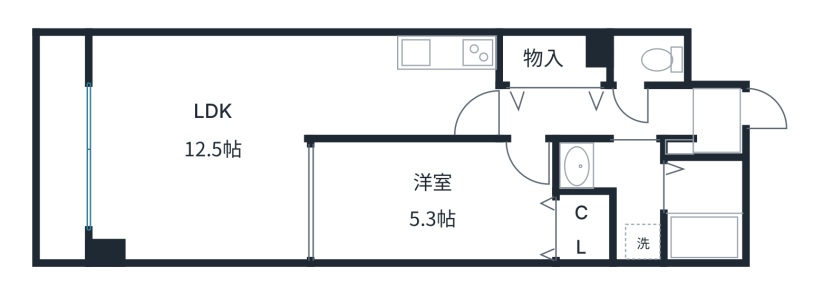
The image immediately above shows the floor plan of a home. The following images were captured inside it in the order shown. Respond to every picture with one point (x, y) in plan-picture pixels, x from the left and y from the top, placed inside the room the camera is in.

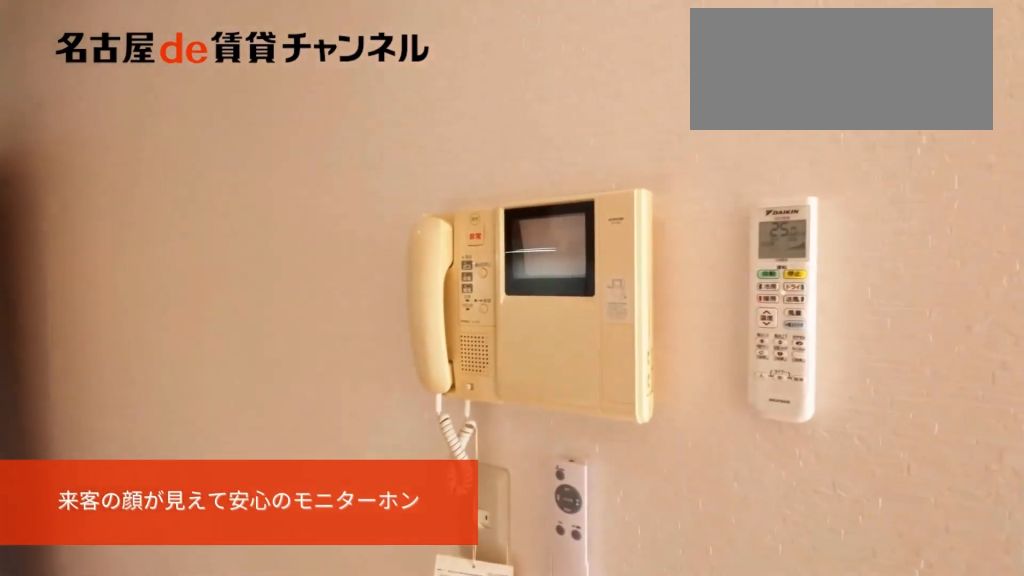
(399, 104)
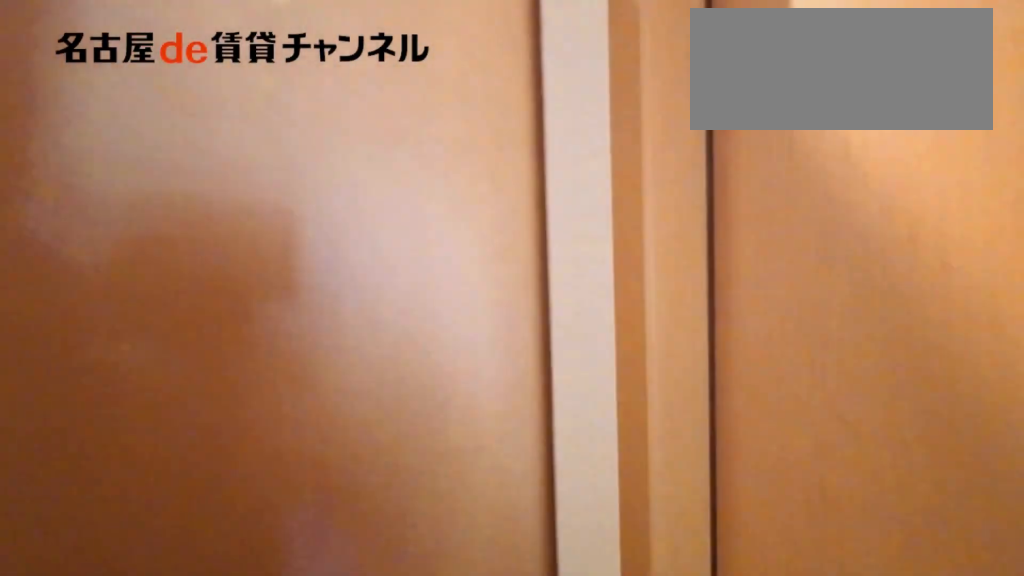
(598, 114)
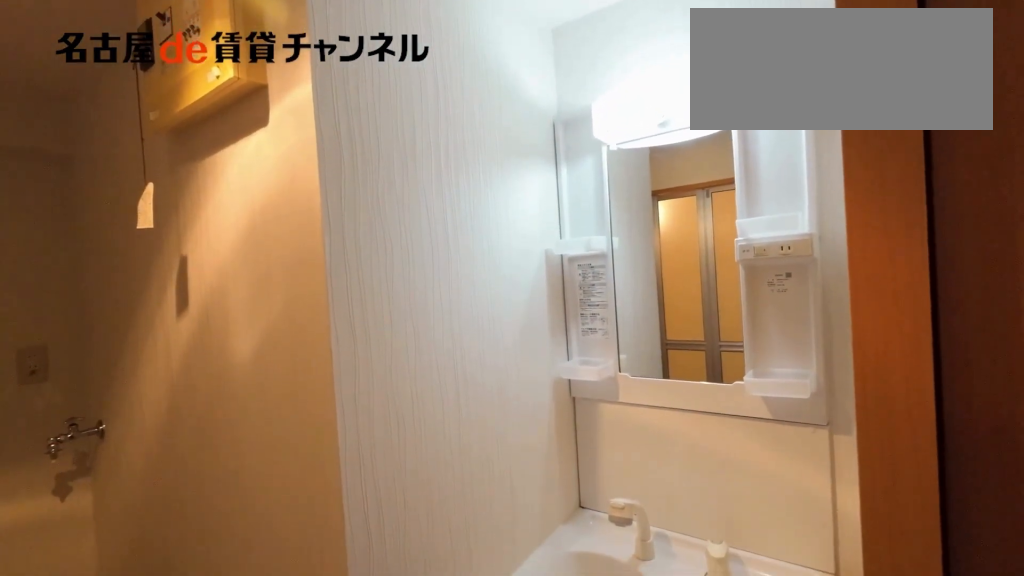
(620, 191)
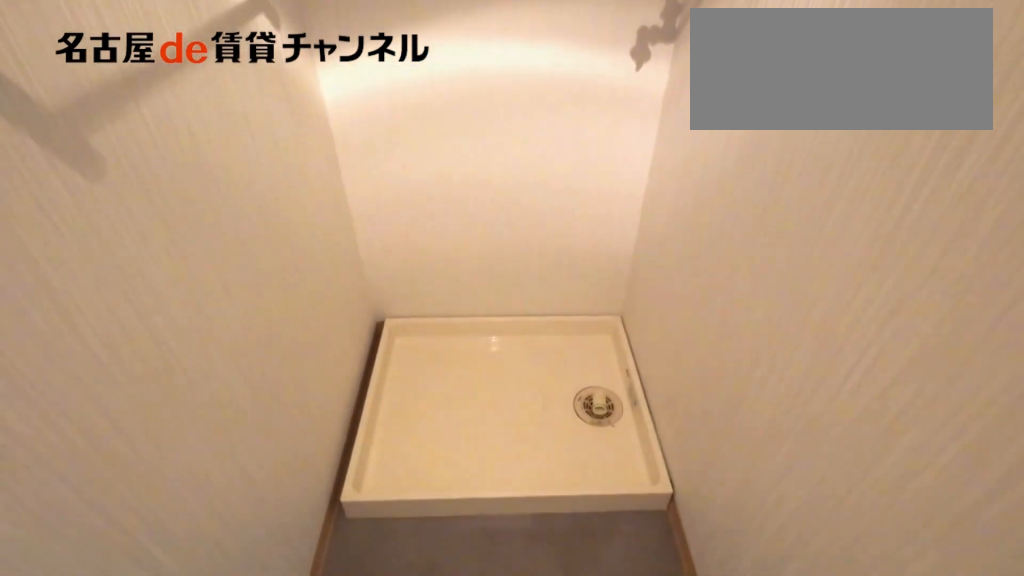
(620, 191)
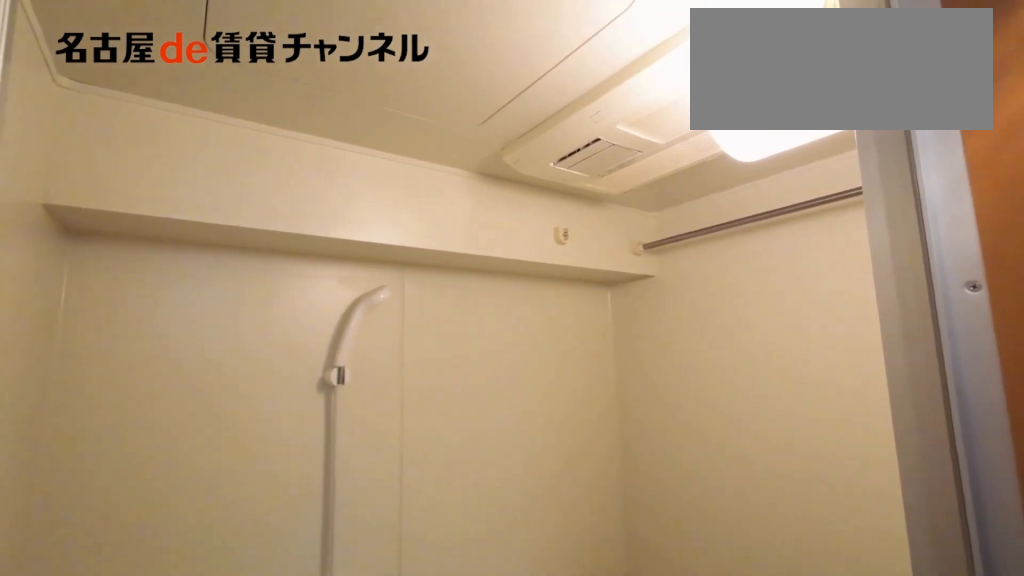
(703, 210)
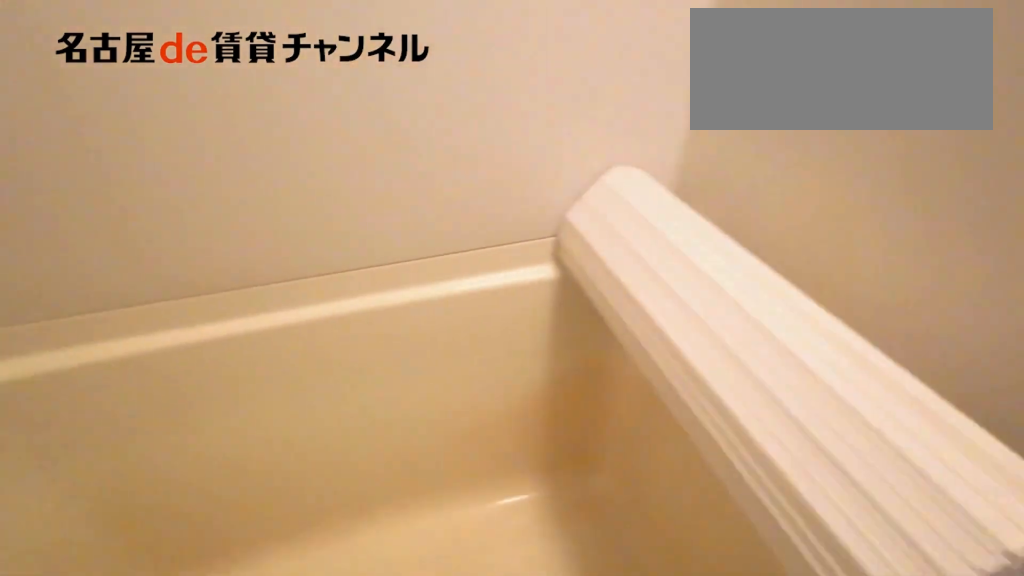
(703, 210)
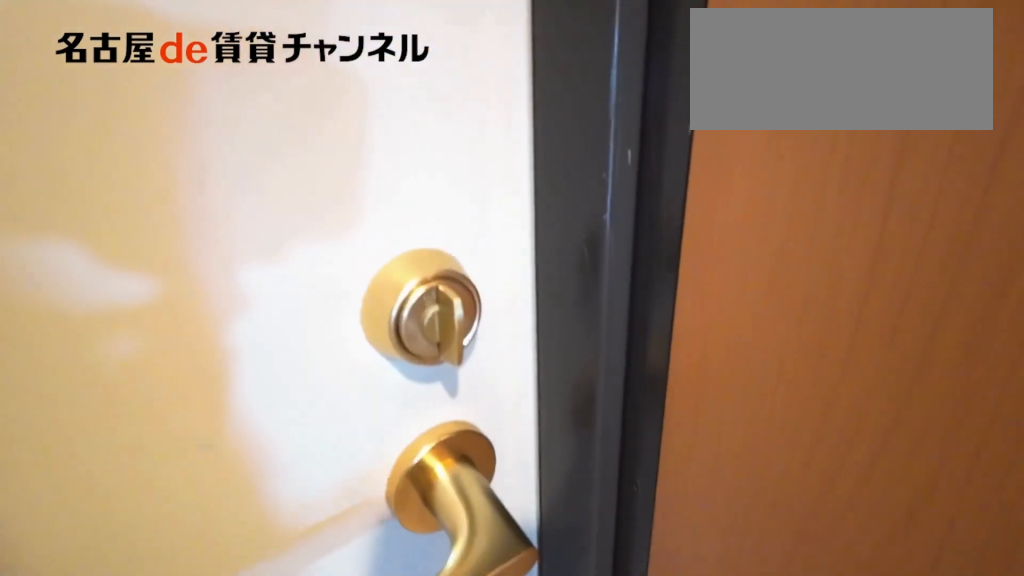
(717, 121)
